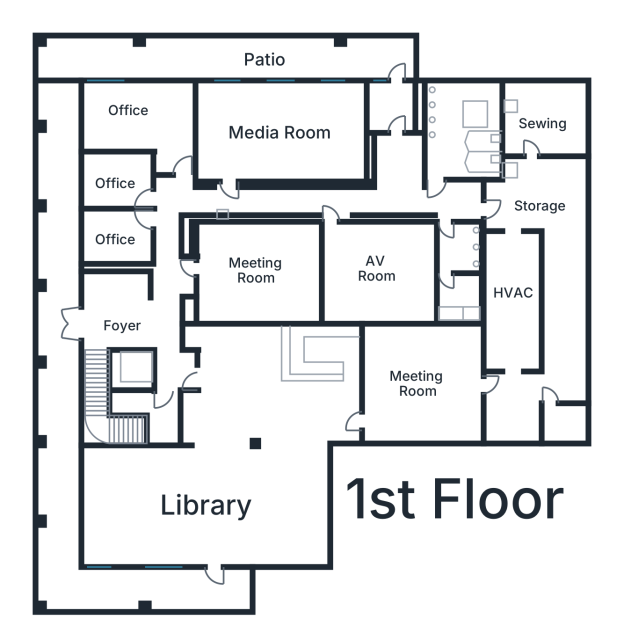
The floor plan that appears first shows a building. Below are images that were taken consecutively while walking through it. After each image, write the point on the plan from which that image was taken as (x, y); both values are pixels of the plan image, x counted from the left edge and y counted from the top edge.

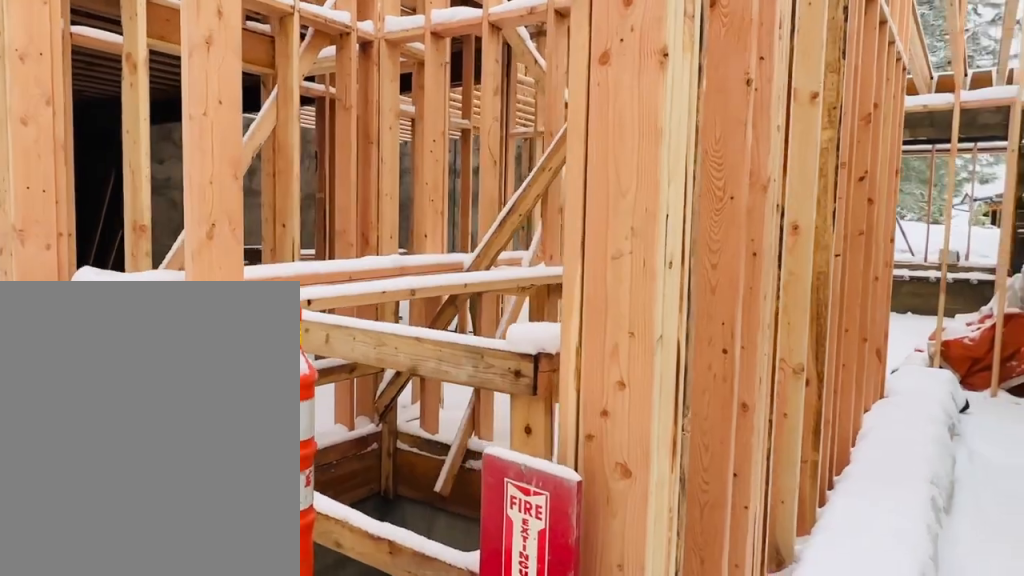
(118, 309)
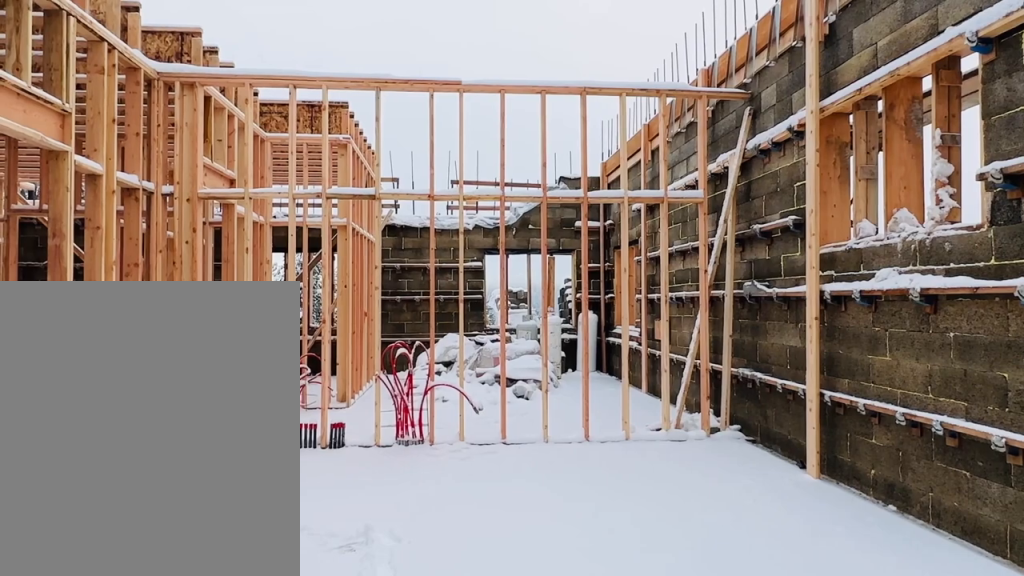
(348, 129)
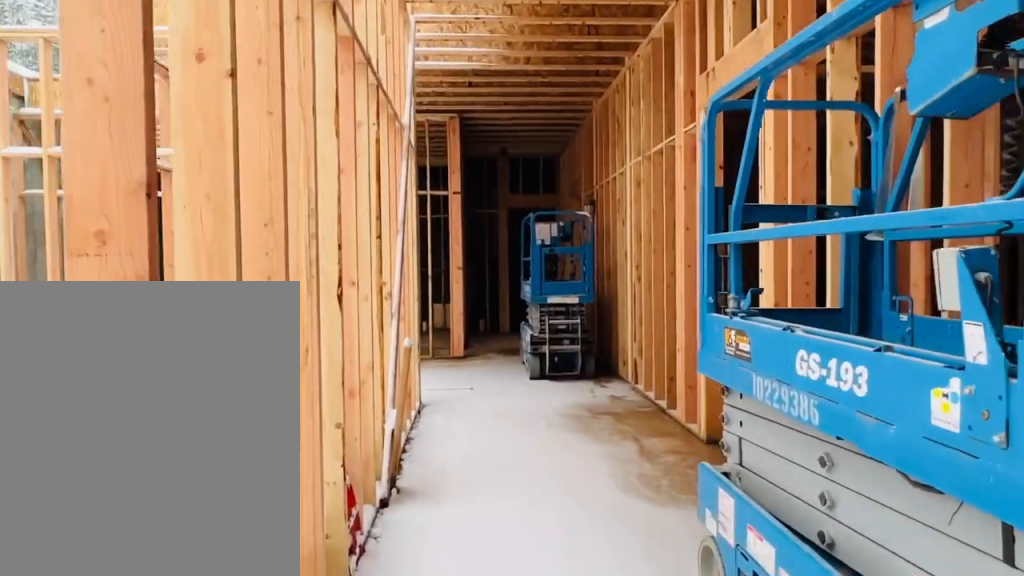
(231, 185)
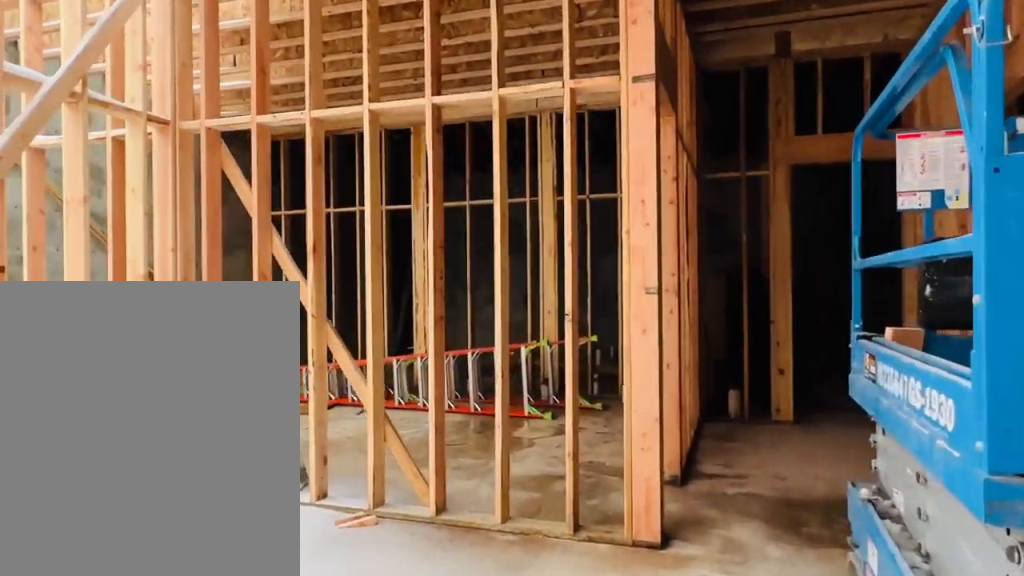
(382, 184)
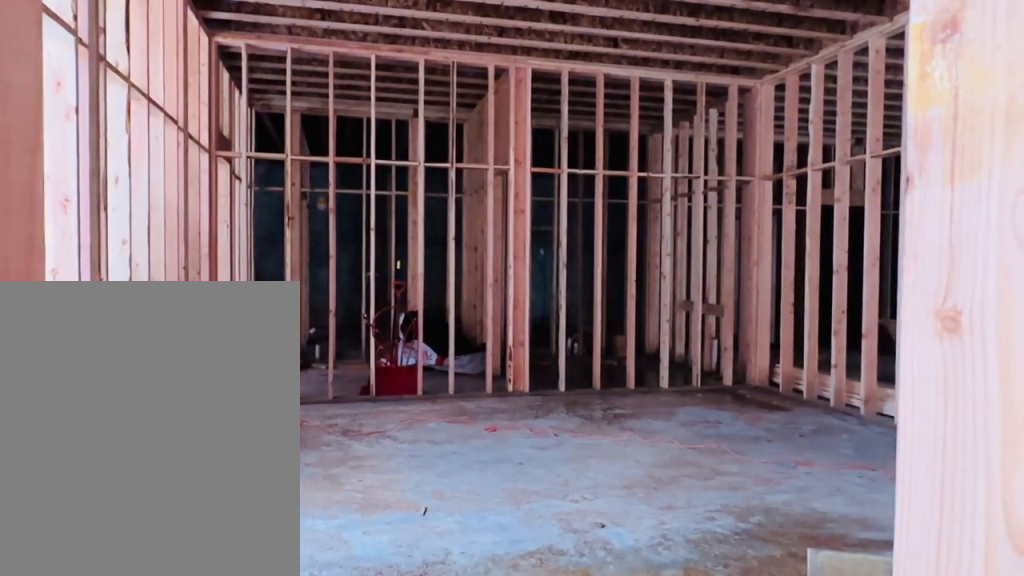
(305, 258)
